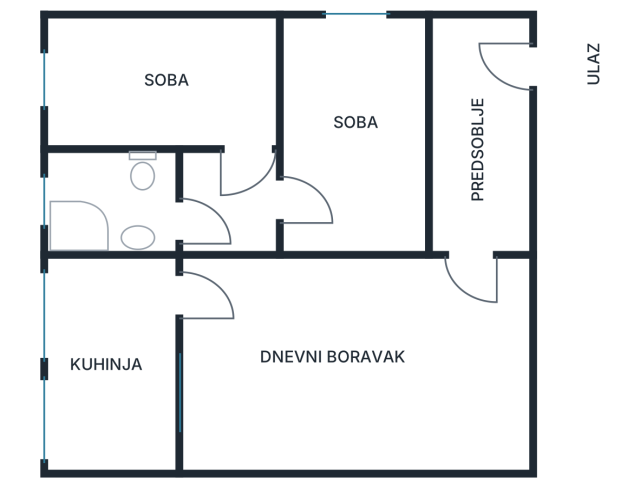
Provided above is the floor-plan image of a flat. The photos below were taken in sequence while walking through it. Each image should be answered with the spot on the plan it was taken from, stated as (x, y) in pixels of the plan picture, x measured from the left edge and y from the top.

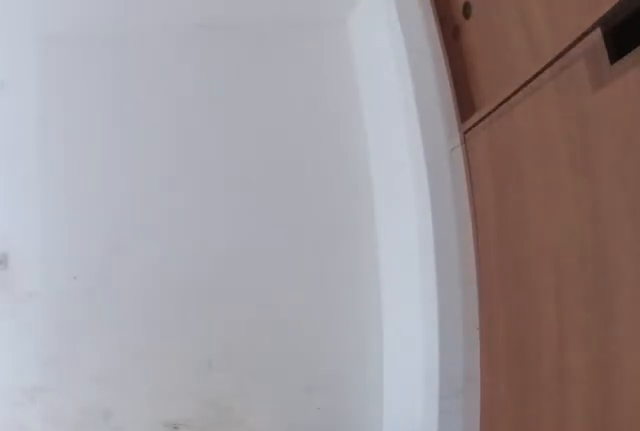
(260, 191)
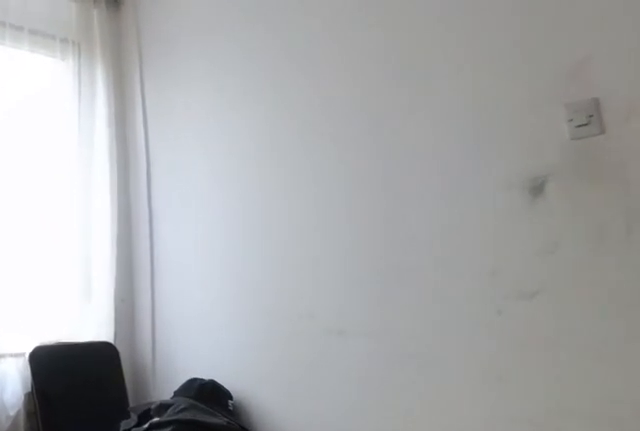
(332, 169)
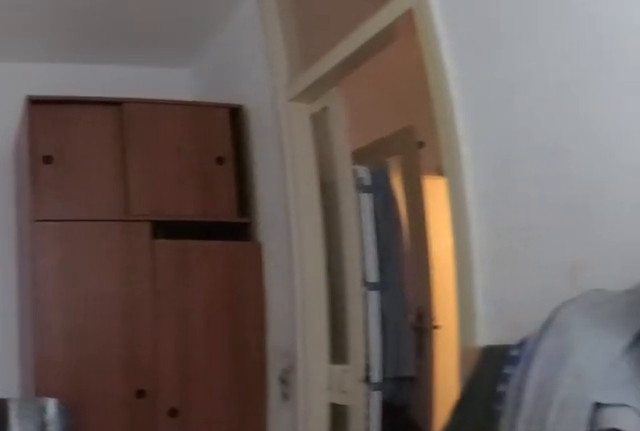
(330, 51)
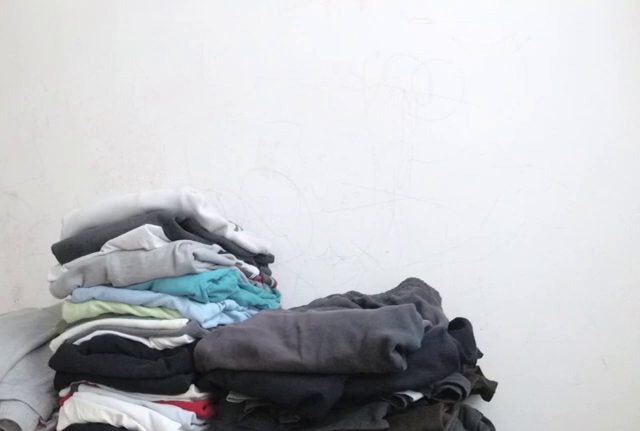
(356, 44)
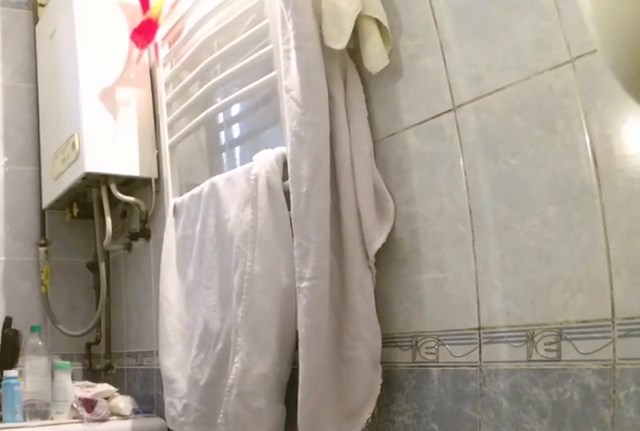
(191, 211)
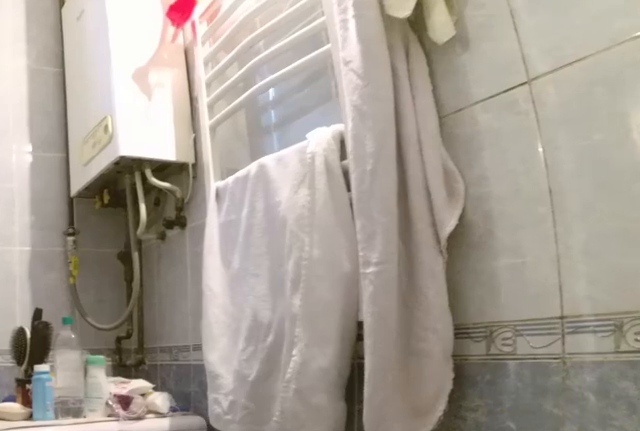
(191, 211)
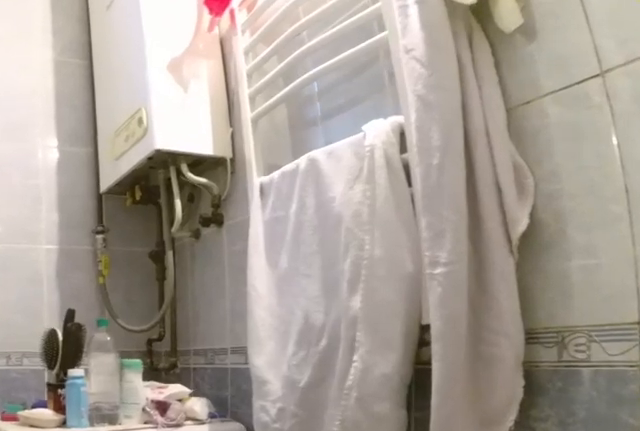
(191, 211)
